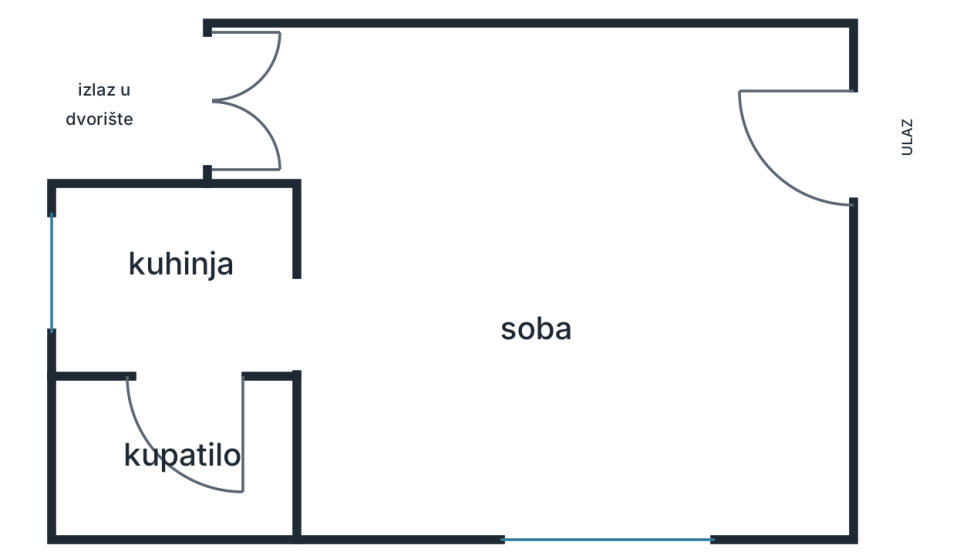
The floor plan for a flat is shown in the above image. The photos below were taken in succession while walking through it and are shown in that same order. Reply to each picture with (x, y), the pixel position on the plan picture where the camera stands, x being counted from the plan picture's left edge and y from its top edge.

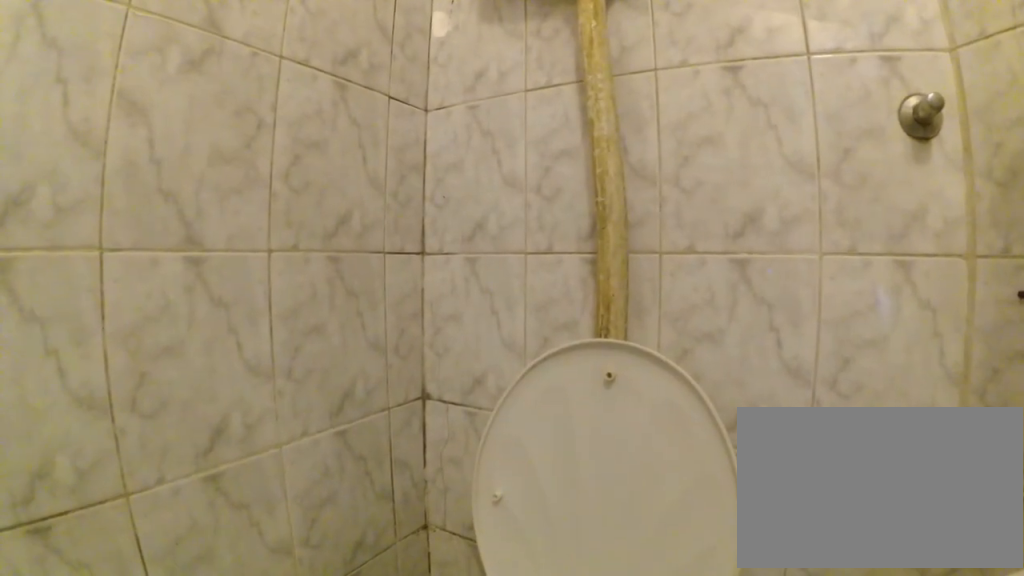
(153, 428)
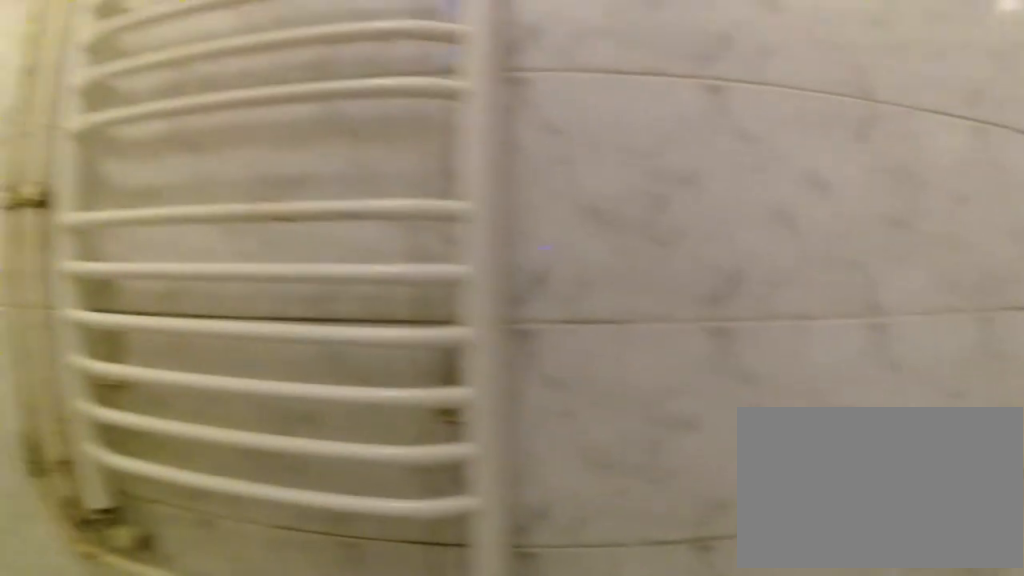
(125, 439)
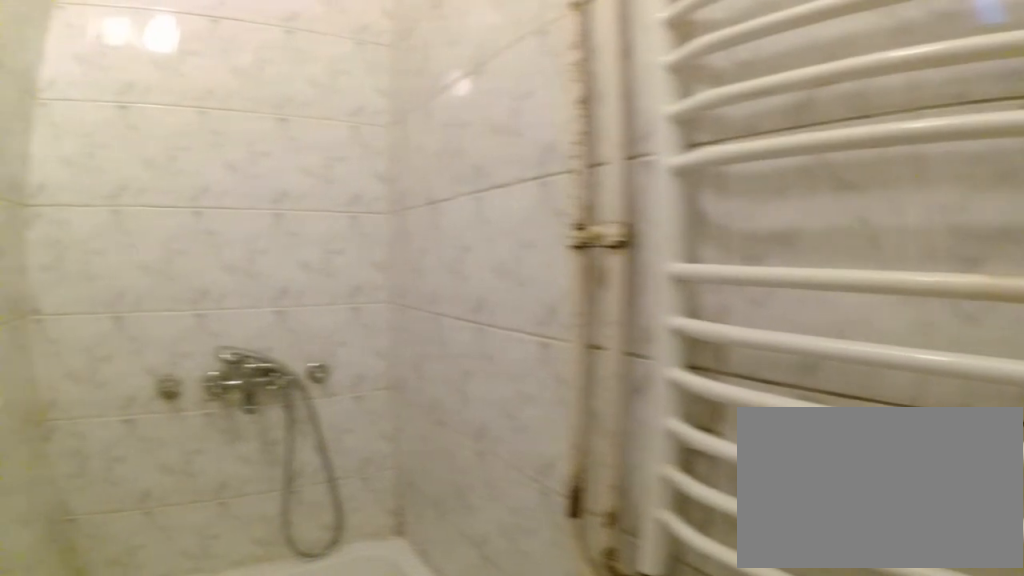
(118, 447)
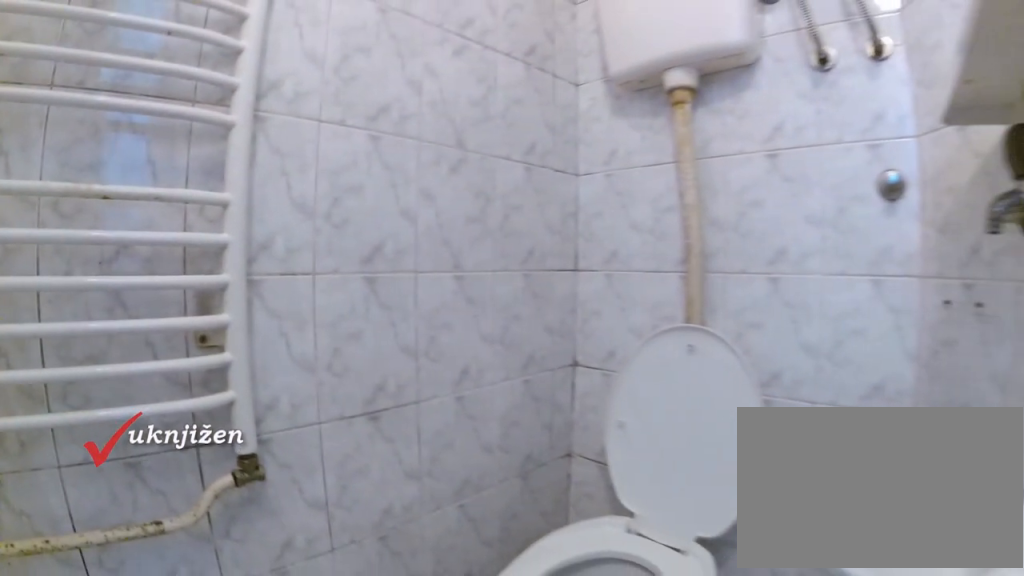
(164, 441)
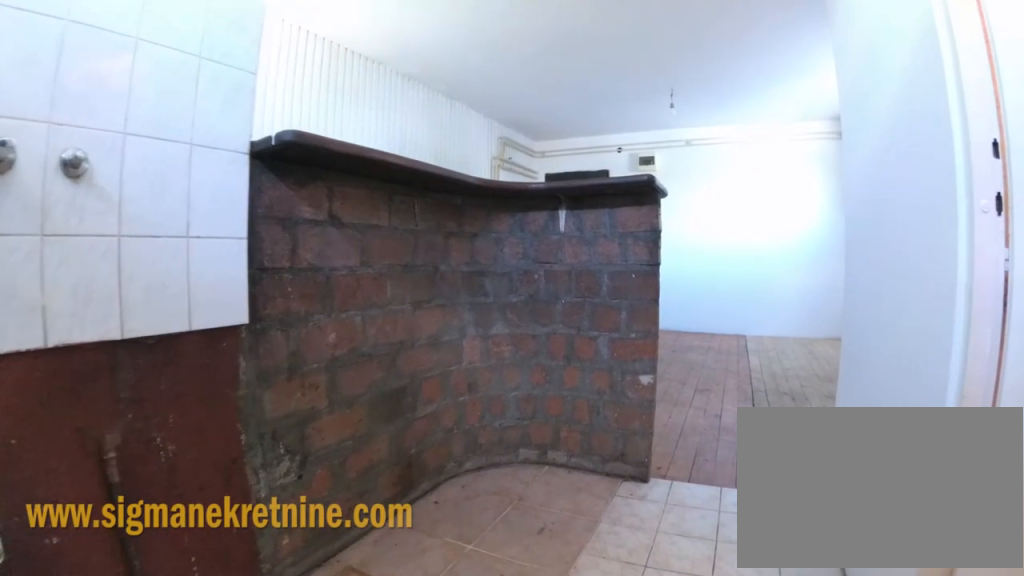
(131, 308)
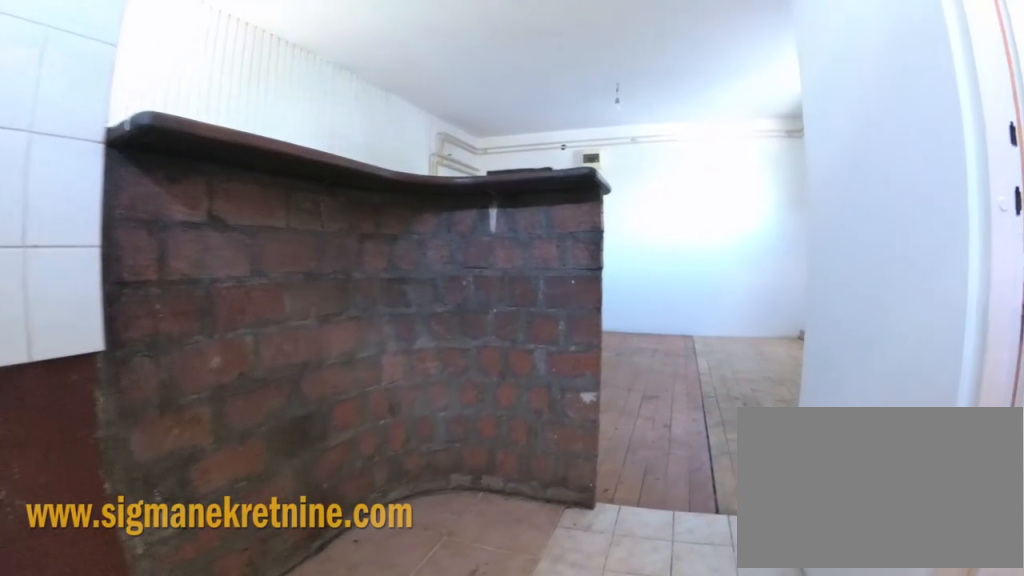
(161, 308)
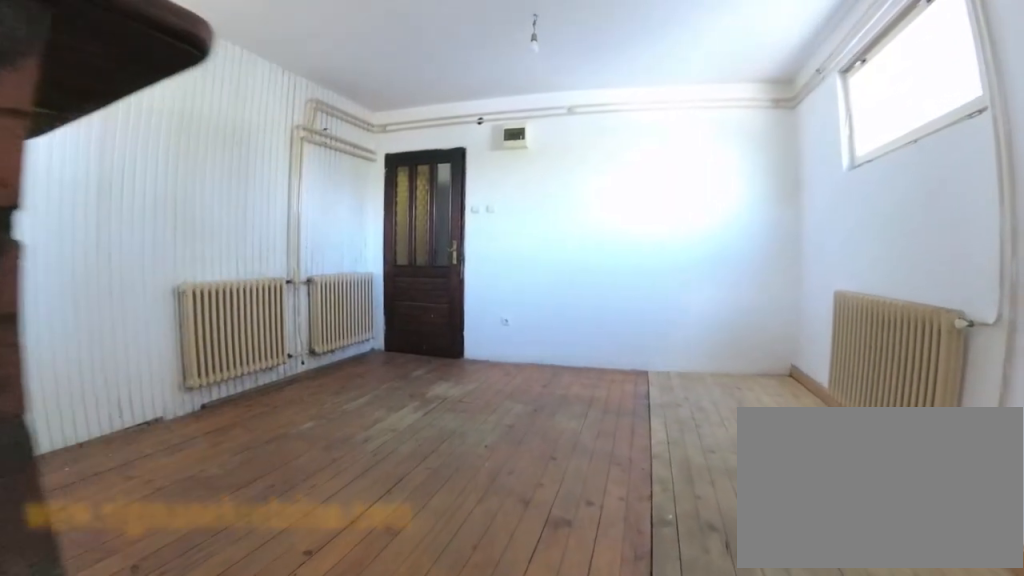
(296, 308)
